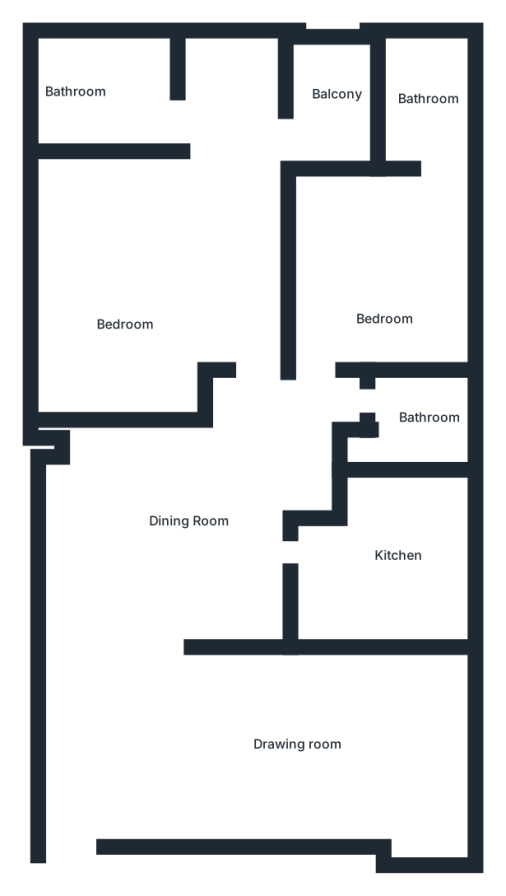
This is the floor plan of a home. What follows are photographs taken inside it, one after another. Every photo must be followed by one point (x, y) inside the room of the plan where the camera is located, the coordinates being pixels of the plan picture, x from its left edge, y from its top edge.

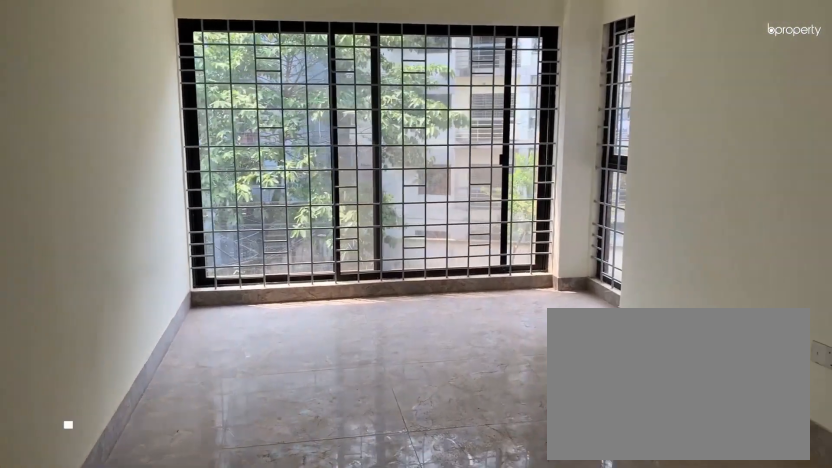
(265, 743)
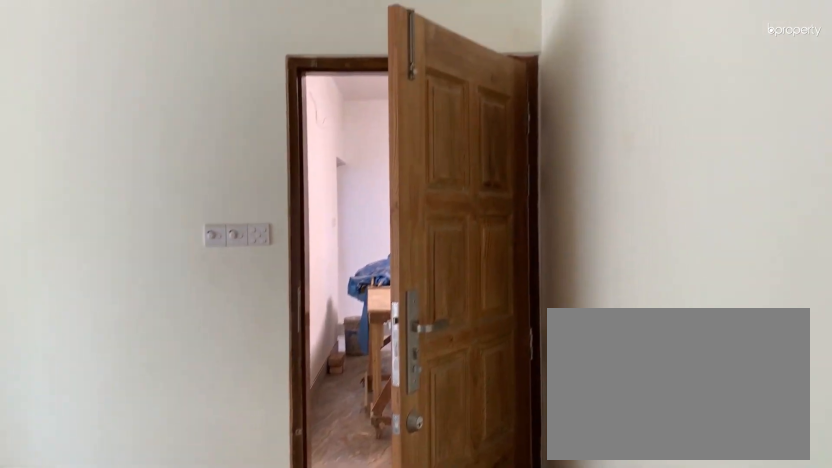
(265, 743)
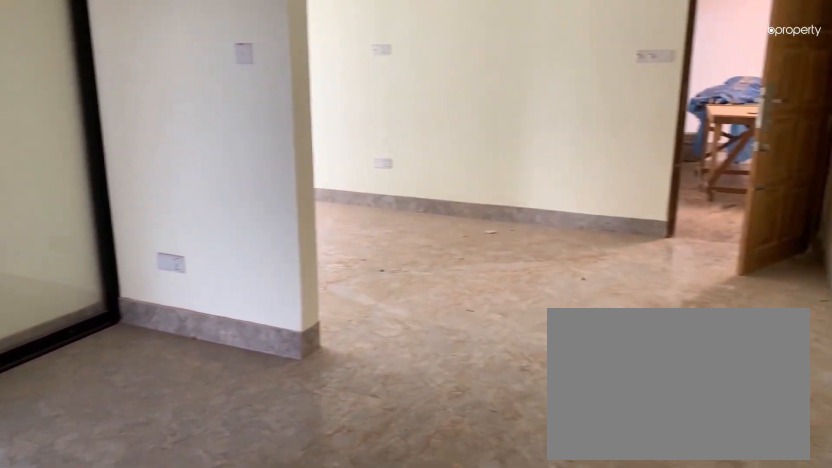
(198, 541)
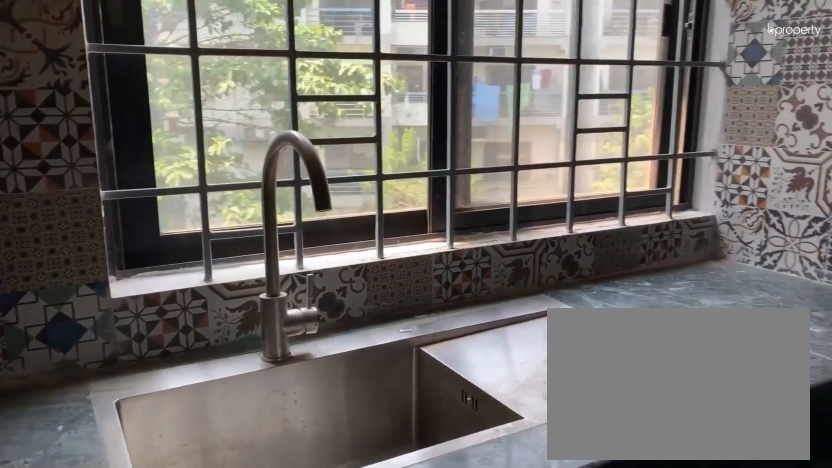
(398, 563)
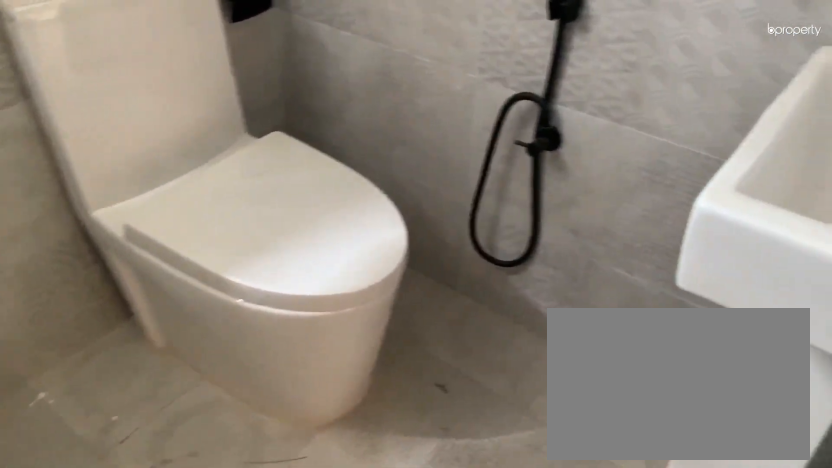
(413, 448)
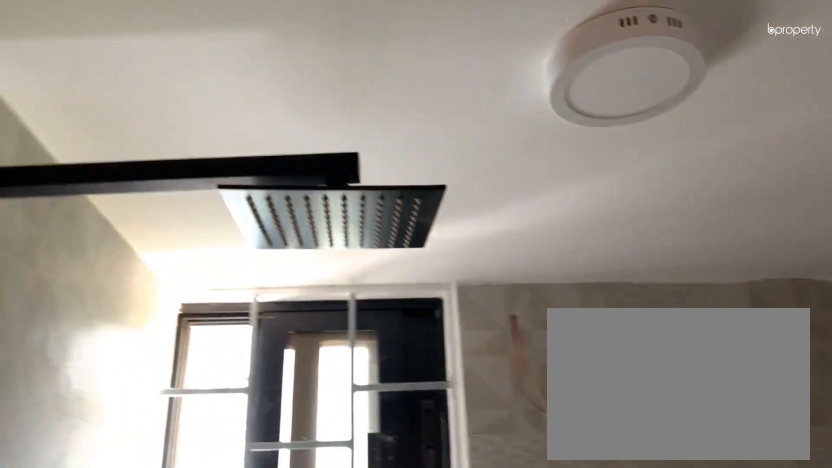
(413, 448)
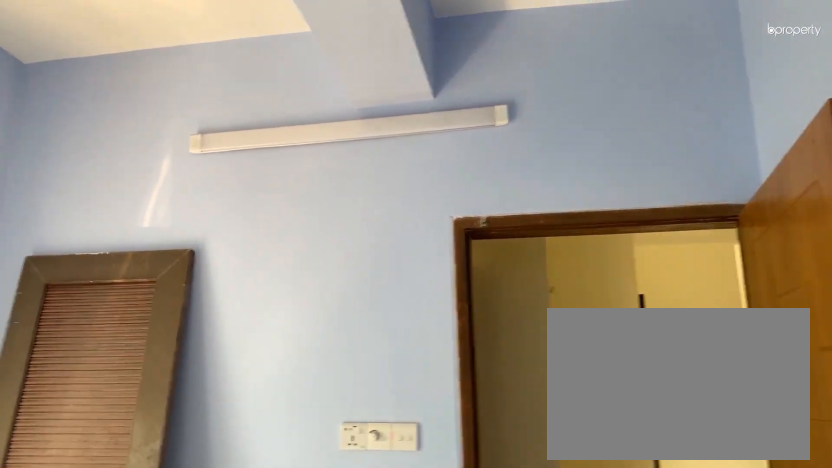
(385, 283)
